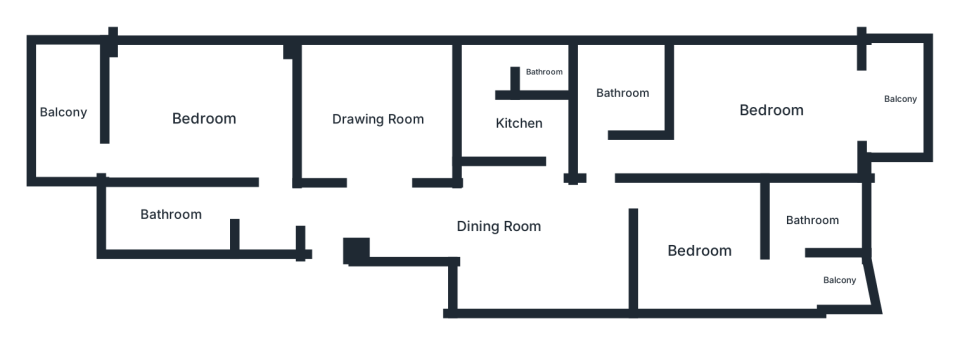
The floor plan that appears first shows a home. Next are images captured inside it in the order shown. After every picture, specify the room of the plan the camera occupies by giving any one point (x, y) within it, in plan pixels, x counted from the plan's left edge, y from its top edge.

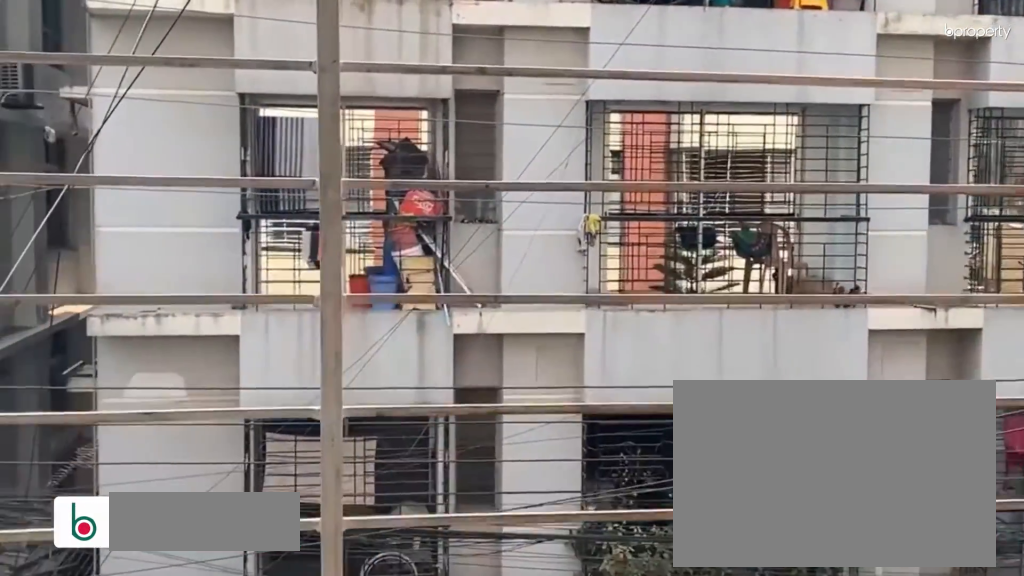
(898, 96)
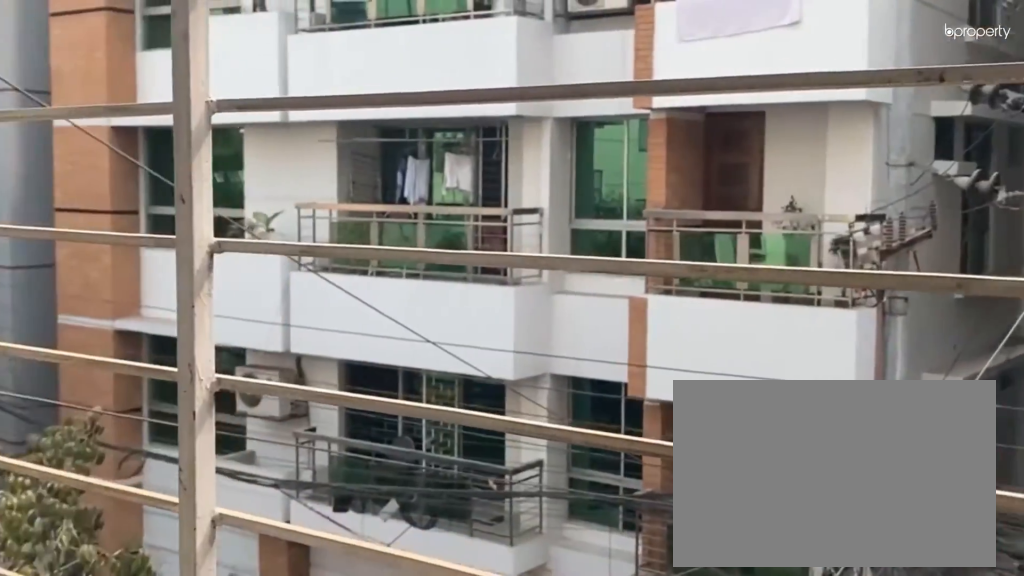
(898, 96)
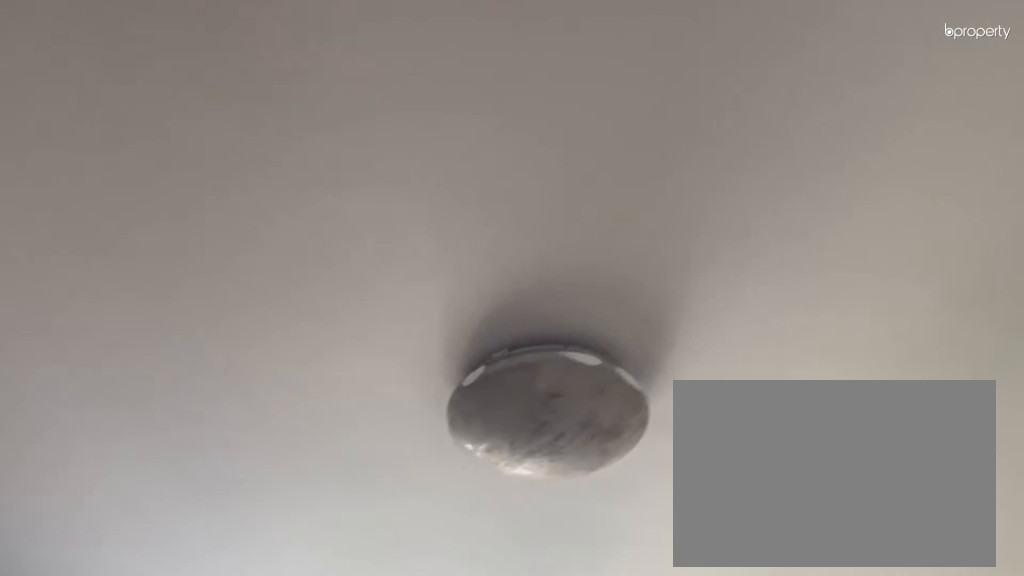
(623, 93)
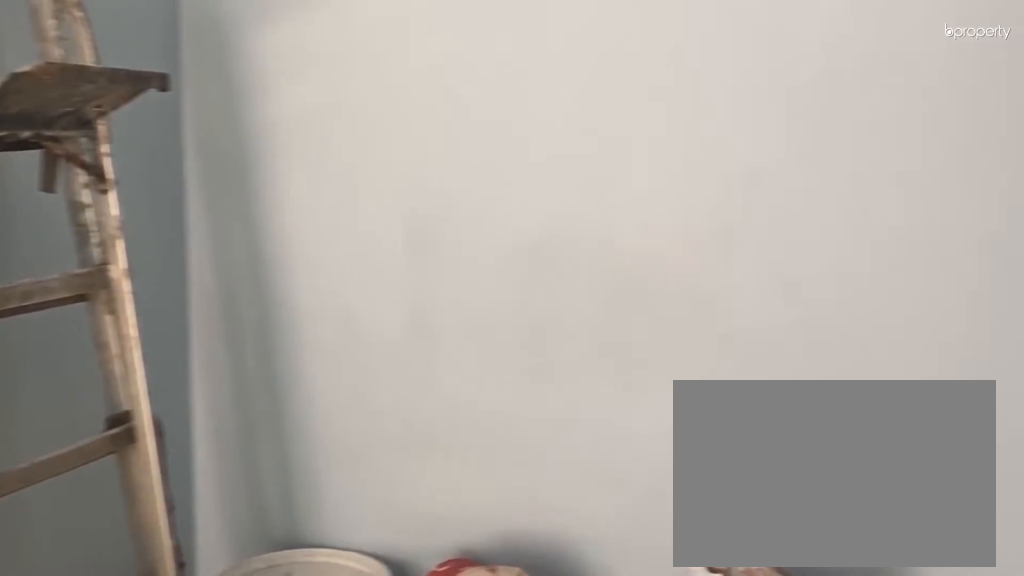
(701, 252)
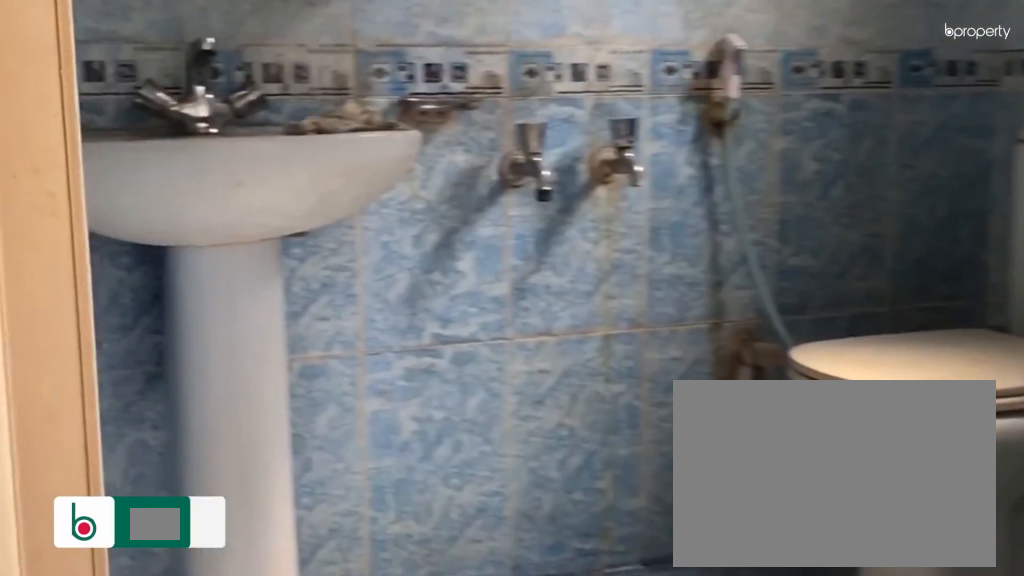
(813, 221)
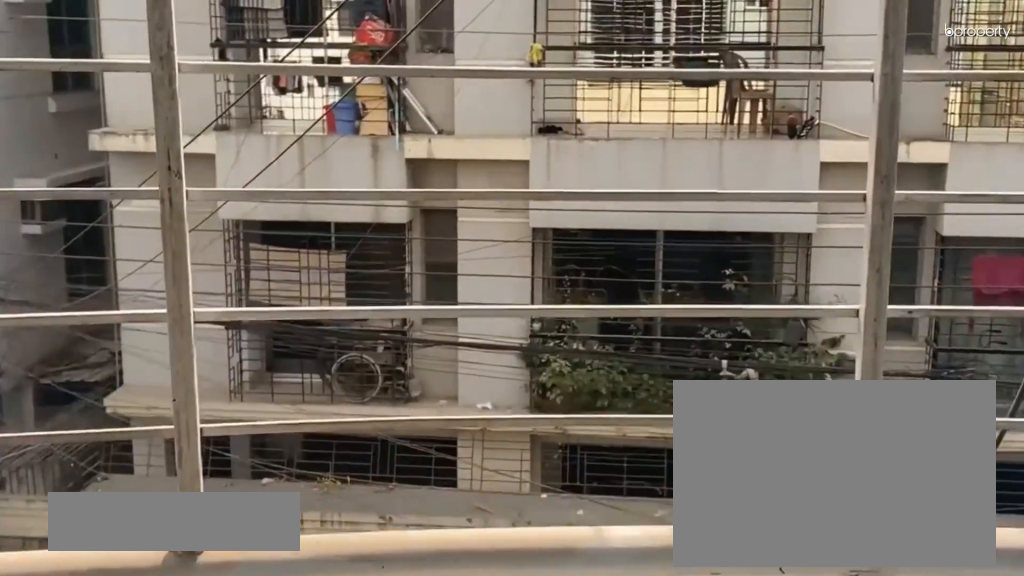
(838, 280)
